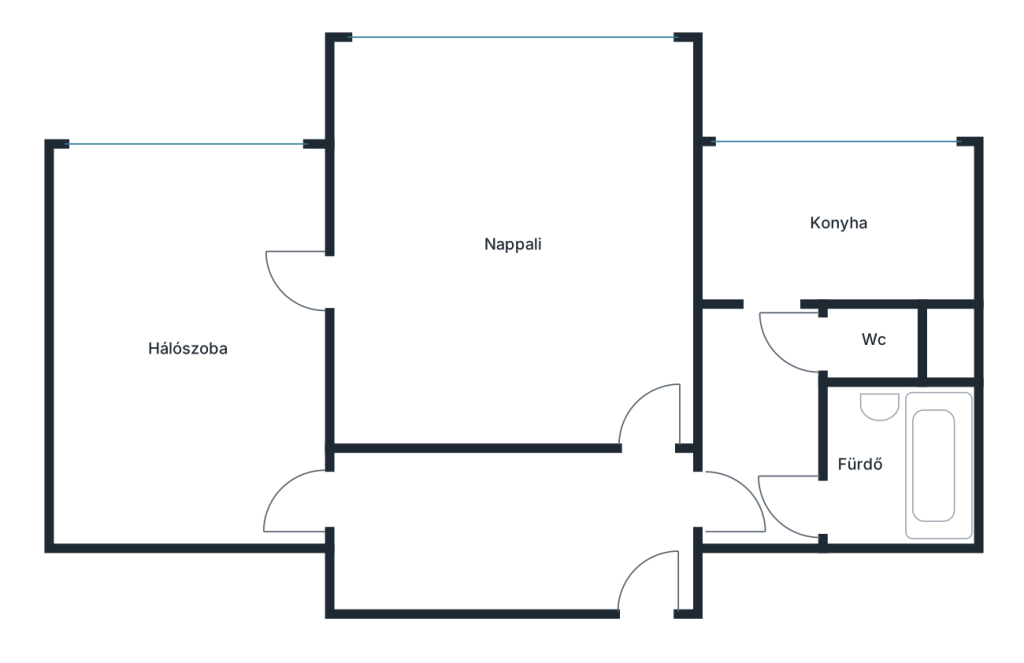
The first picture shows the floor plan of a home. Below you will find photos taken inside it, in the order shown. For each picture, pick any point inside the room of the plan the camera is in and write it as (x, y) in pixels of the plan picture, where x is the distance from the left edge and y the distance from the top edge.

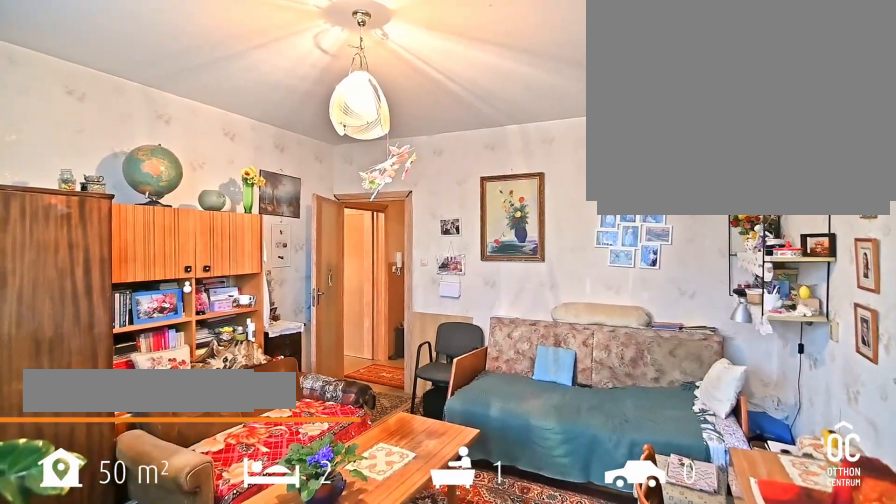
(513, 246)
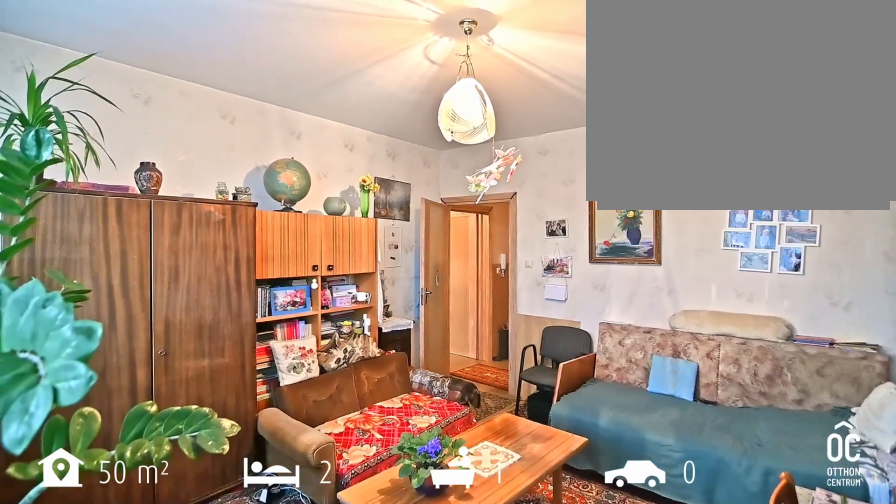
(513, 246)
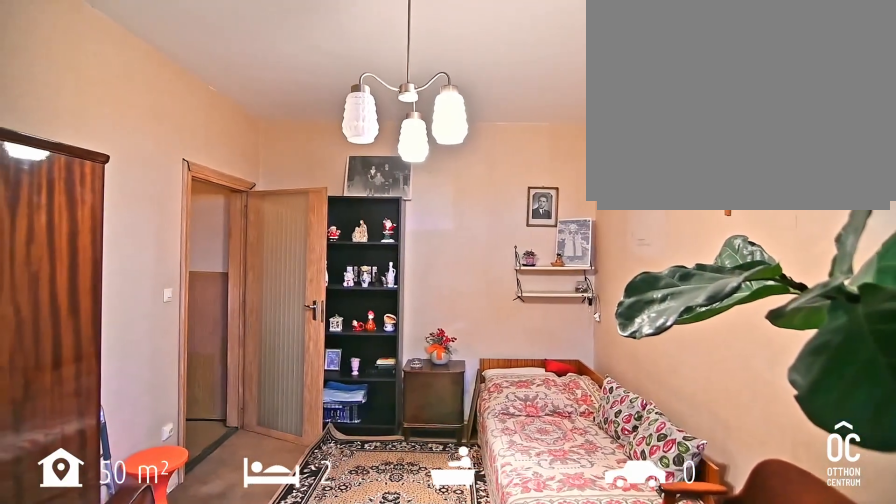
(190, 354)
